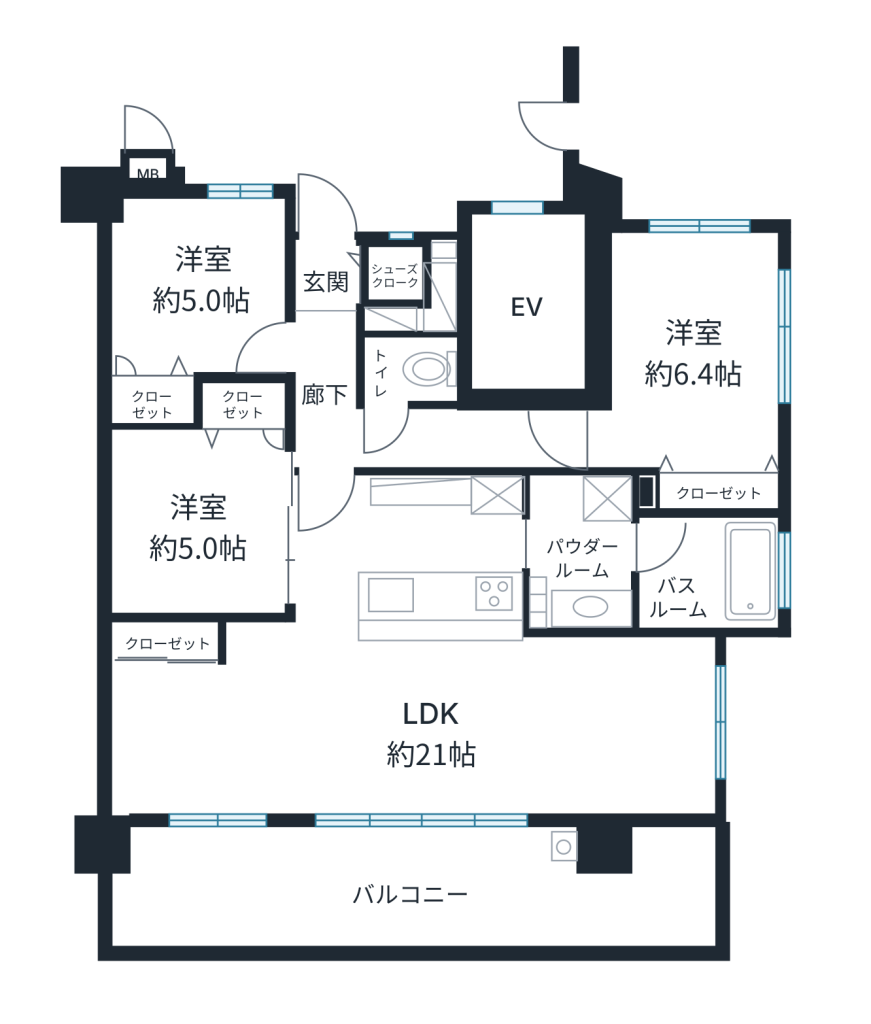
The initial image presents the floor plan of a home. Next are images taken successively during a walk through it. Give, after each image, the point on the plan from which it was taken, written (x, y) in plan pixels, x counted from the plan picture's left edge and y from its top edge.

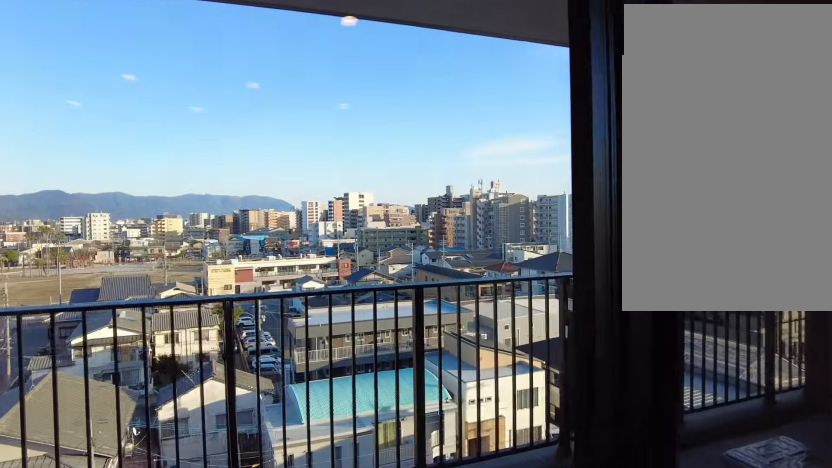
(342, 793)
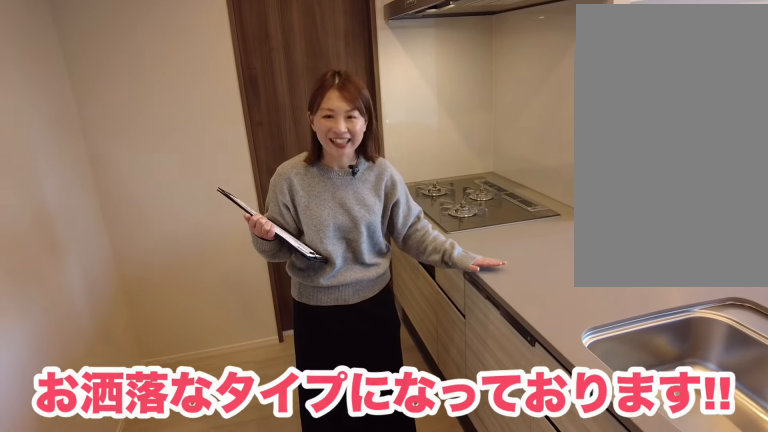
(409, 558)
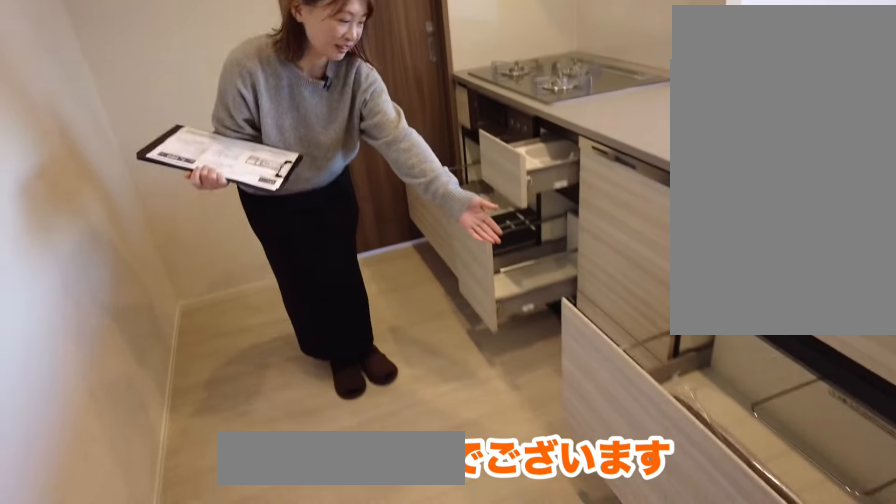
(409, 560)
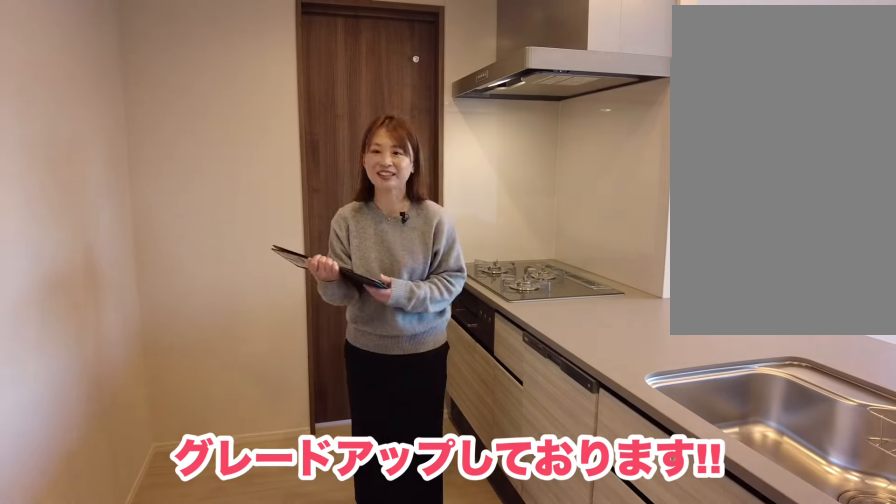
(409, 560)
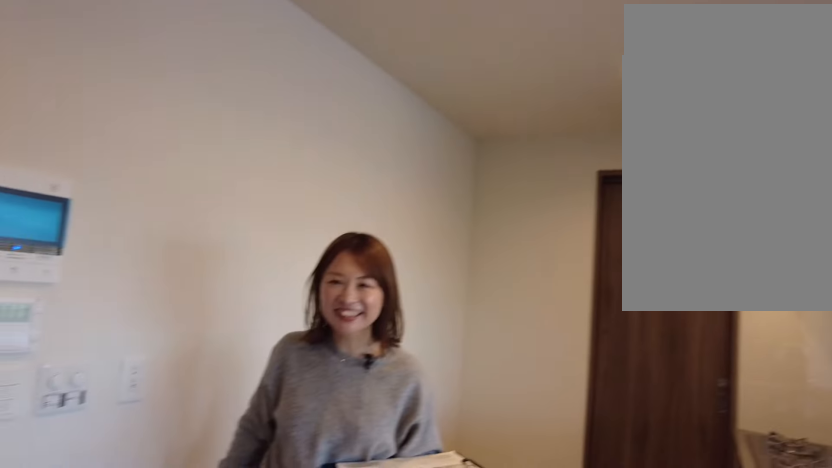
(376, 556)
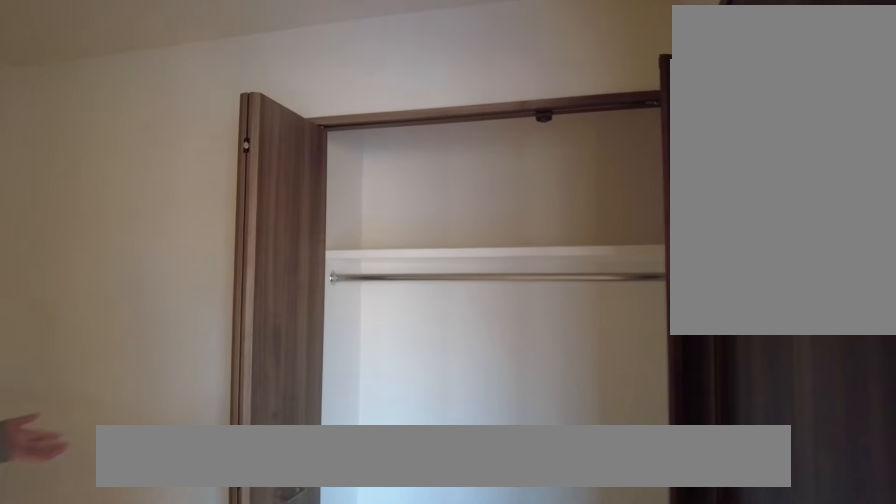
(197, 554)
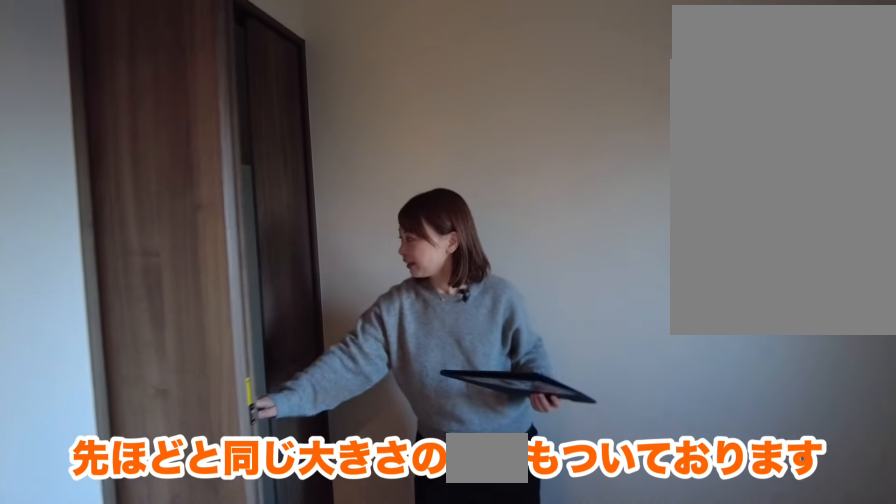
(152, 342)
